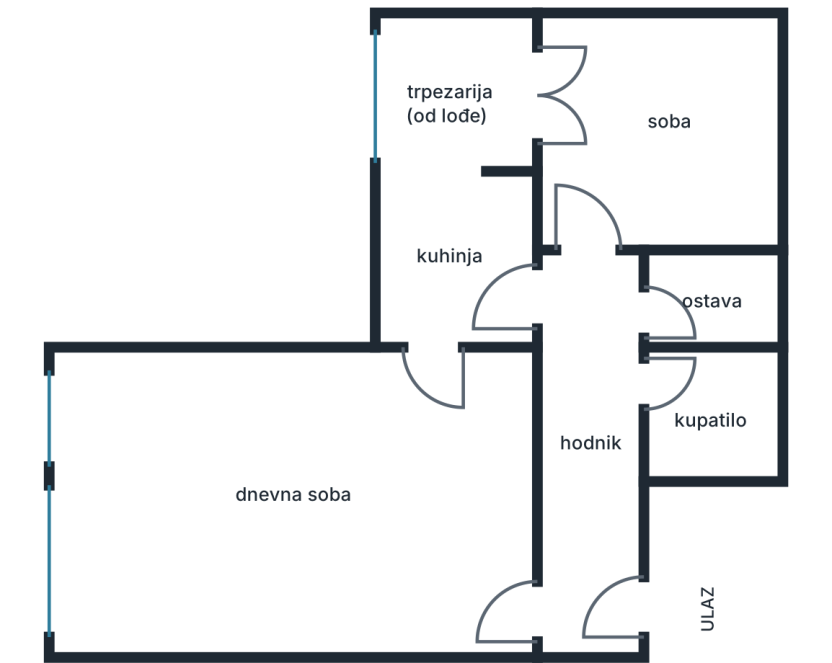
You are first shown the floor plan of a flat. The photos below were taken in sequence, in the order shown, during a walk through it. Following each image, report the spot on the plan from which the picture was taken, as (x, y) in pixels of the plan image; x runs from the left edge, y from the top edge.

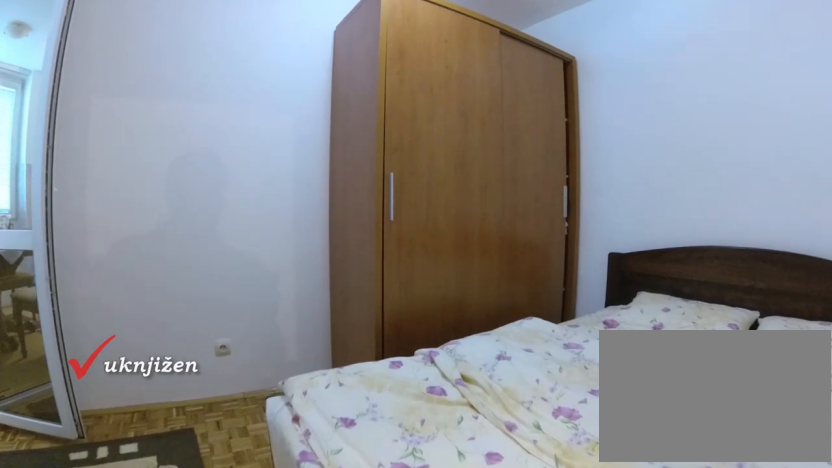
(585, 236)
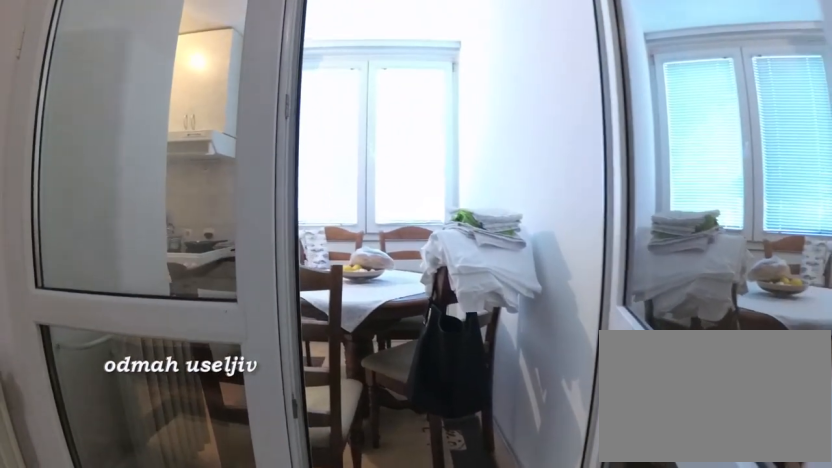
(596, 111)
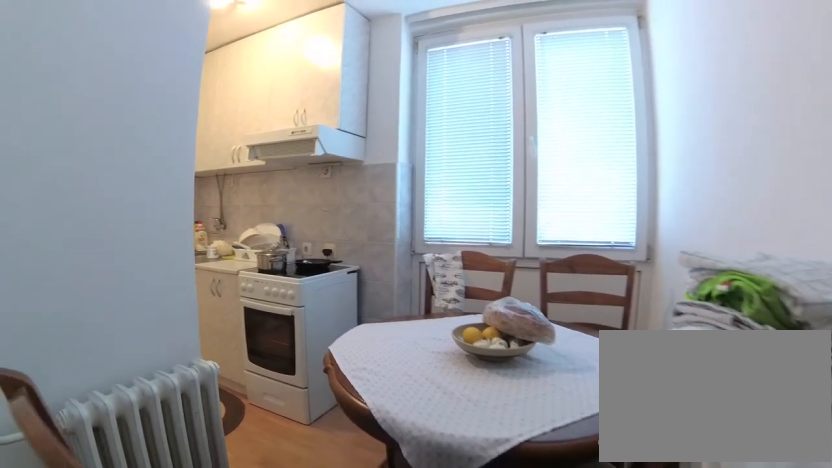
(528, 111)
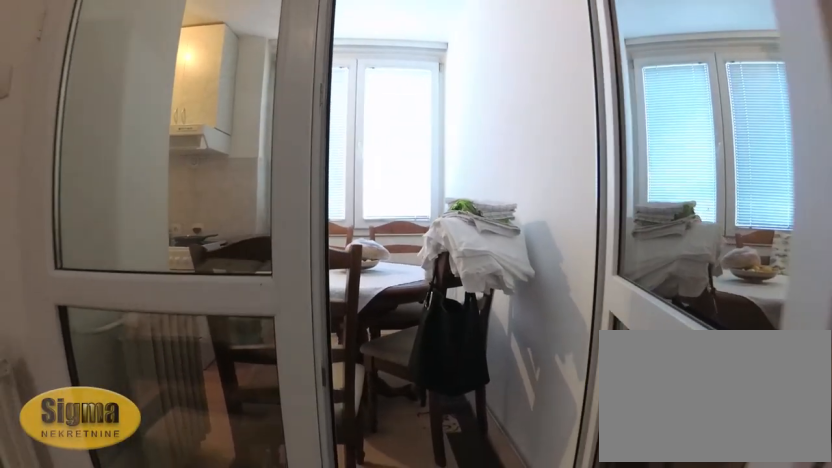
(609, 104)
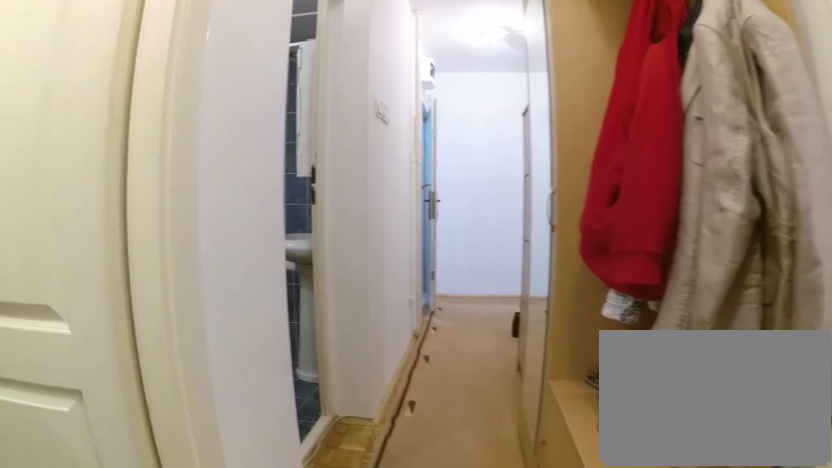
(586, 243)
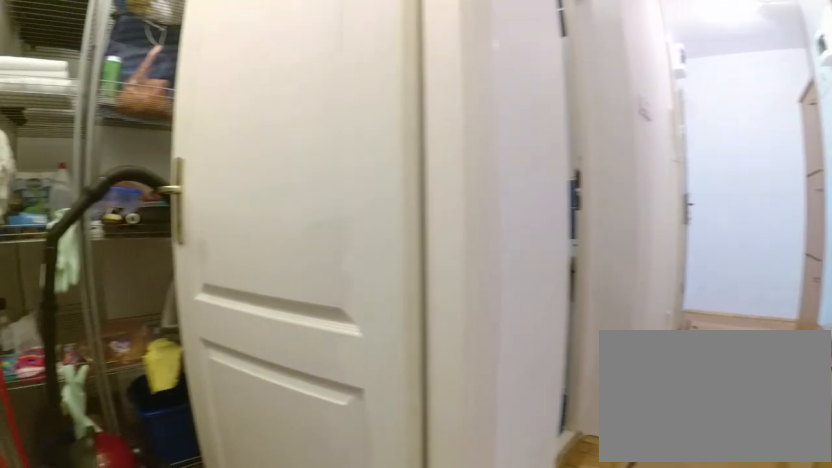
(585, 259)
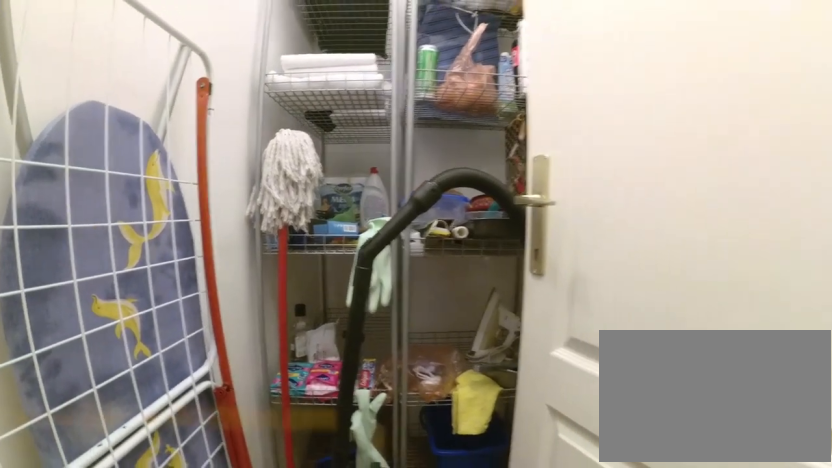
(614, 293)
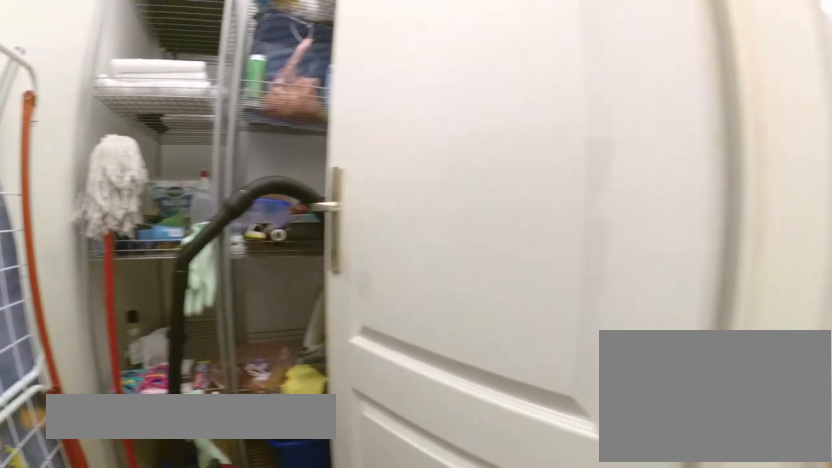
(607, 282)
